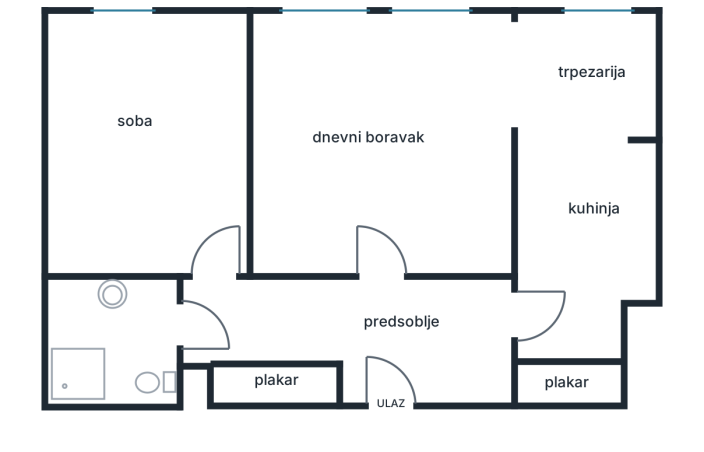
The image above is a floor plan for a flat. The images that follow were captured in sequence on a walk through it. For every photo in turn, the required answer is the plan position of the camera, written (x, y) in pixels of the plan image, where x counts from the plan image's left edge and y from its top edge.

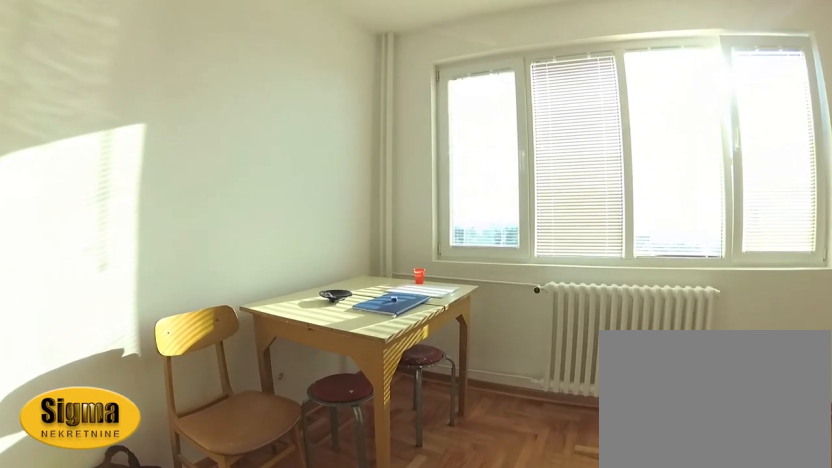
(332, 173)
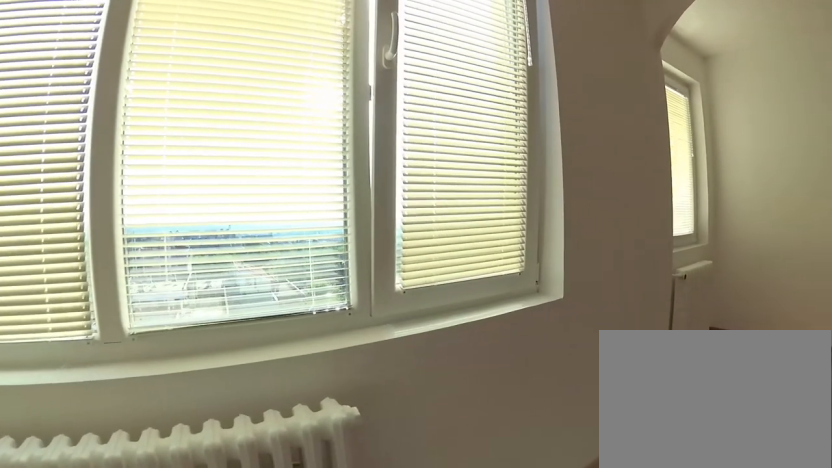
(323, 82)
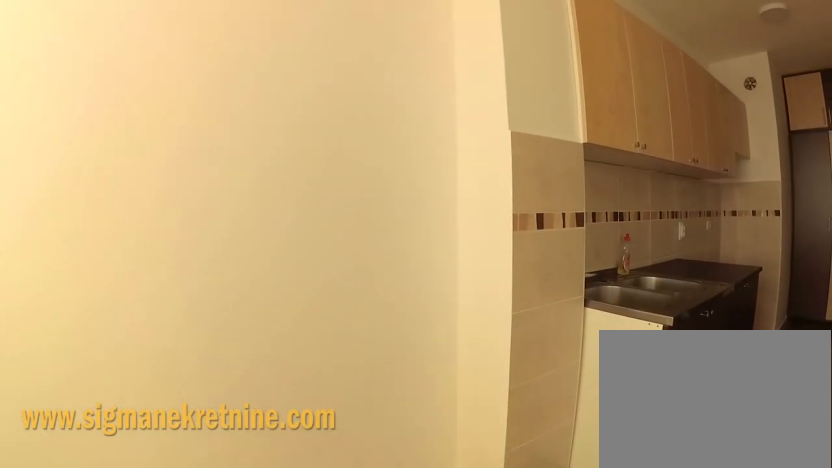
(575, 61)
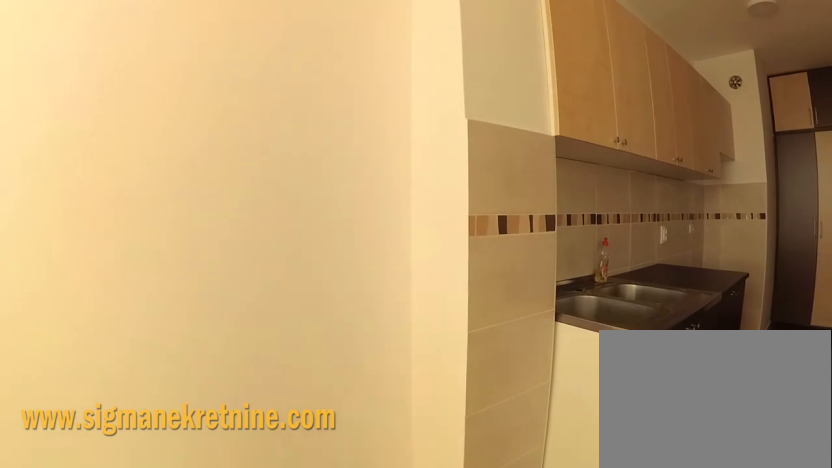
(577, 69)
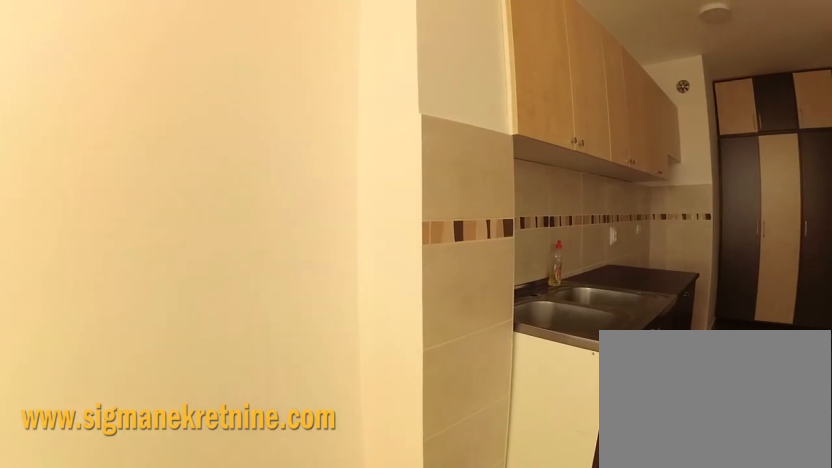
(576, 73)
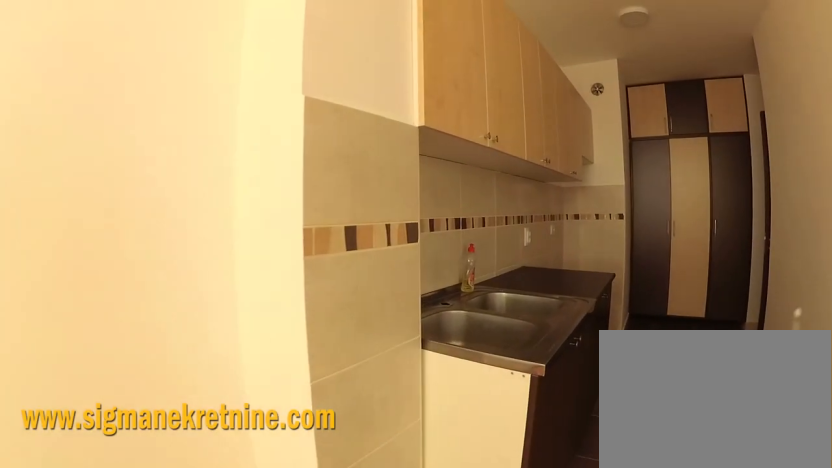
(576, 82)
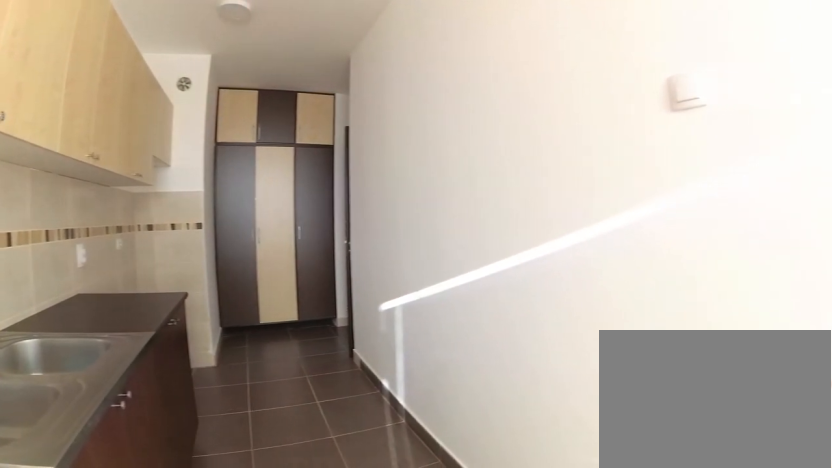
(577, 101)
